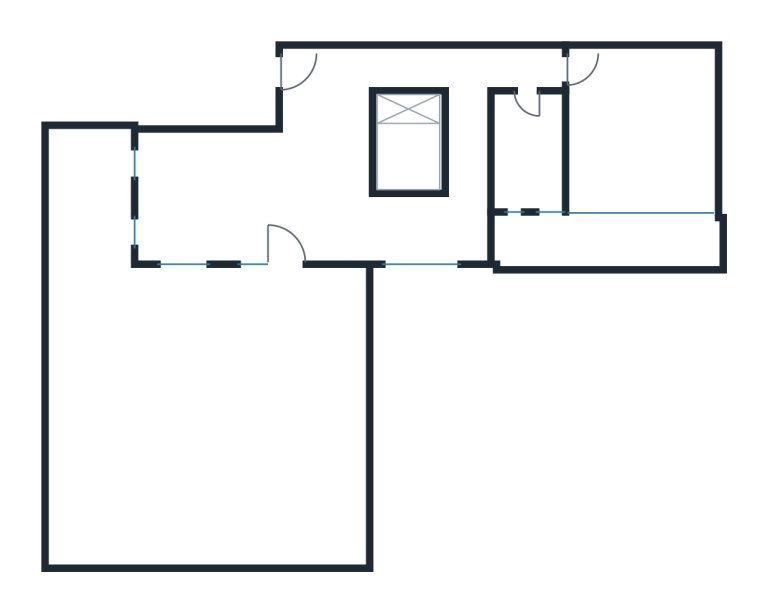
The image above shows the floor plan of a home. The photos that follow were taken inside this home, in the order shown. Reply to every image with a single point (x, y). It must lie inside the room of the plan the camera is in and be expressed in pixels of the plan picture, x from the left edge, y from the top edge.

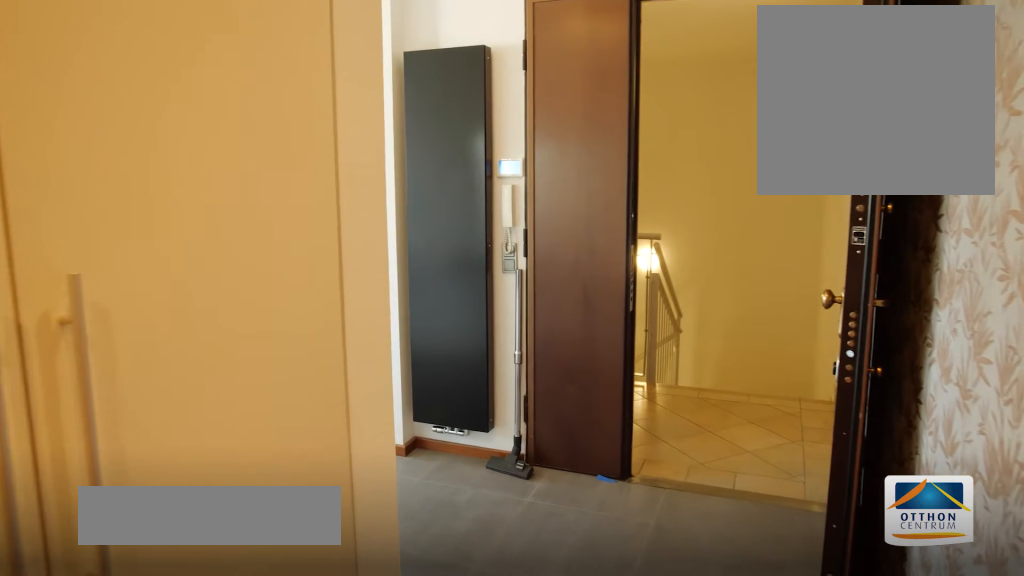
(325, 76)
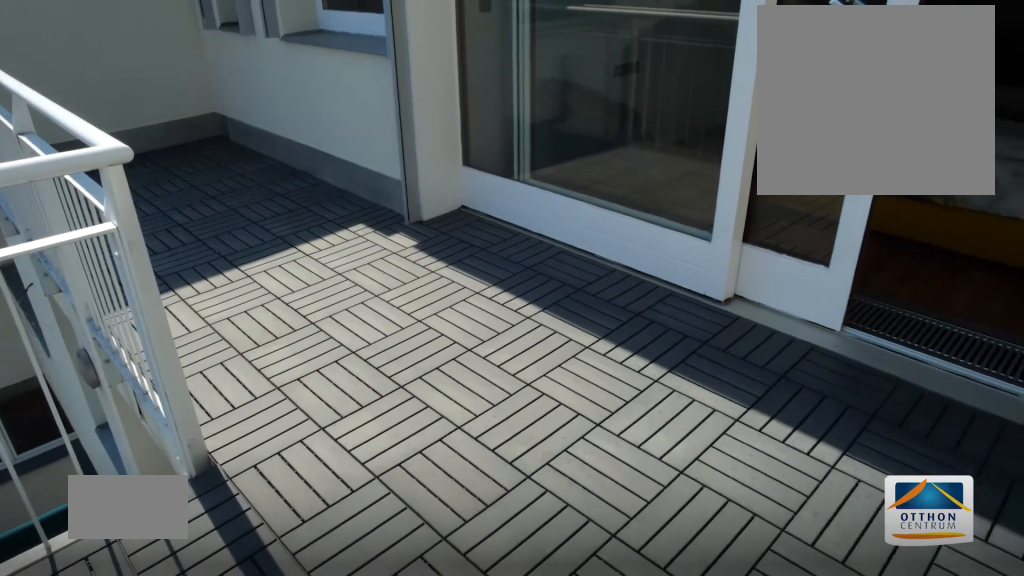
(644, 245)
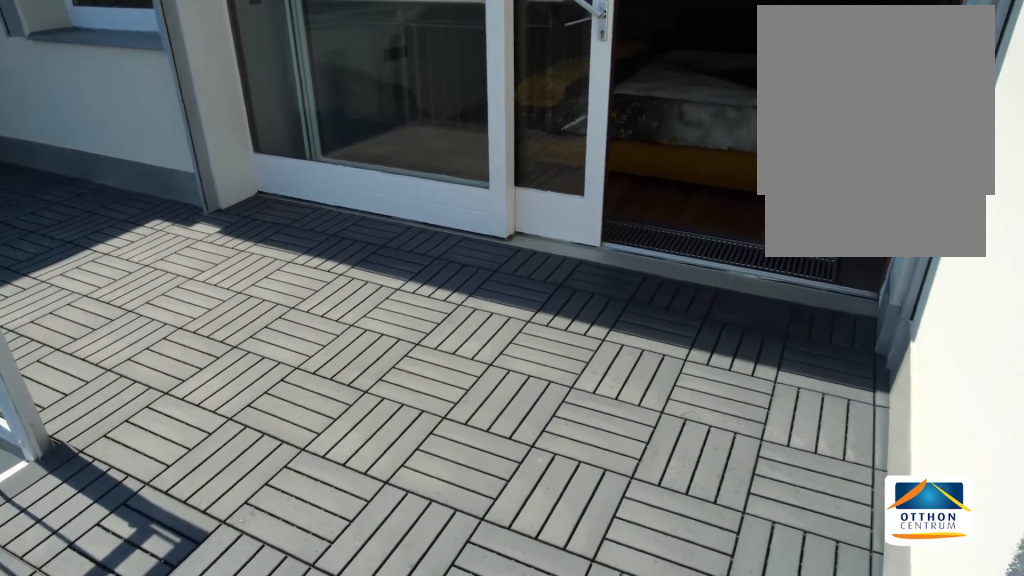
(644, 245)
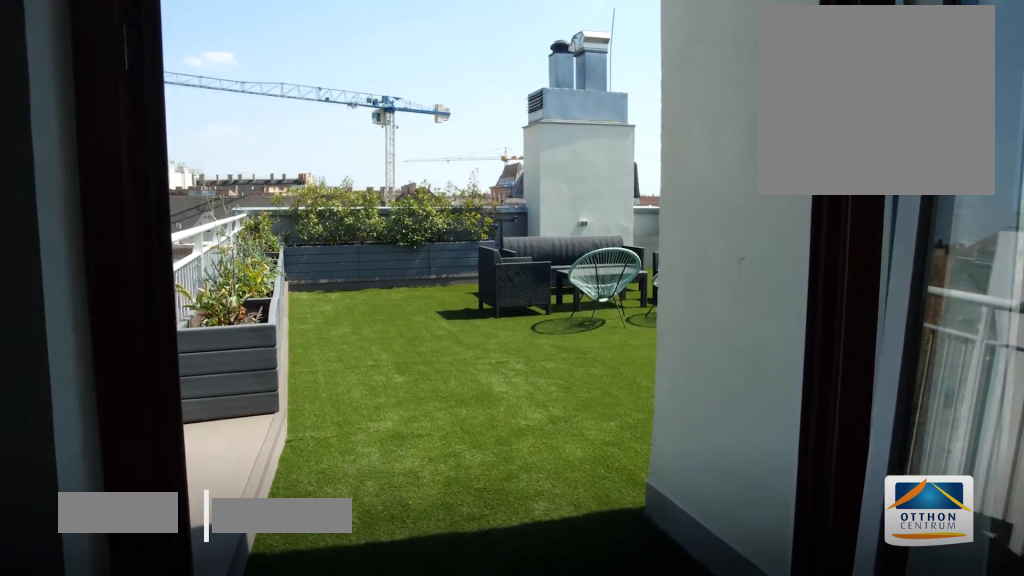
(188, 431)
